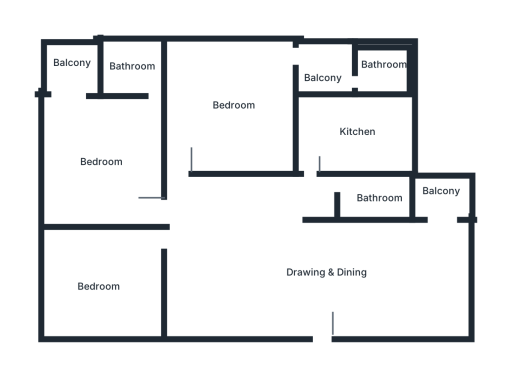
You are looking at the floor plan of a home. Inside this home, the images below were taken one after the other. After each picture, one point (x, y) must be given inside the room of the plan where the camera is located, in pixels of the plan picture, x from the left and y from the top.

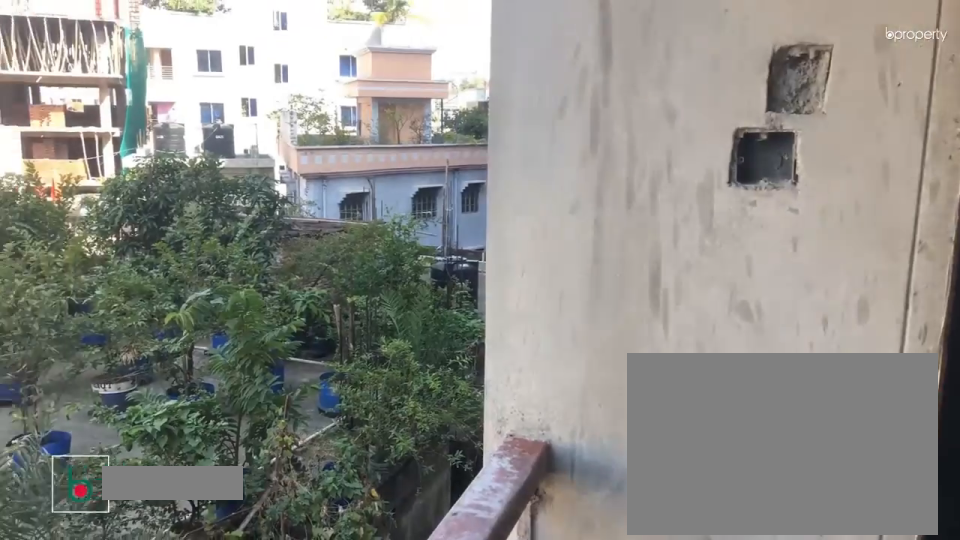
(323, 65)
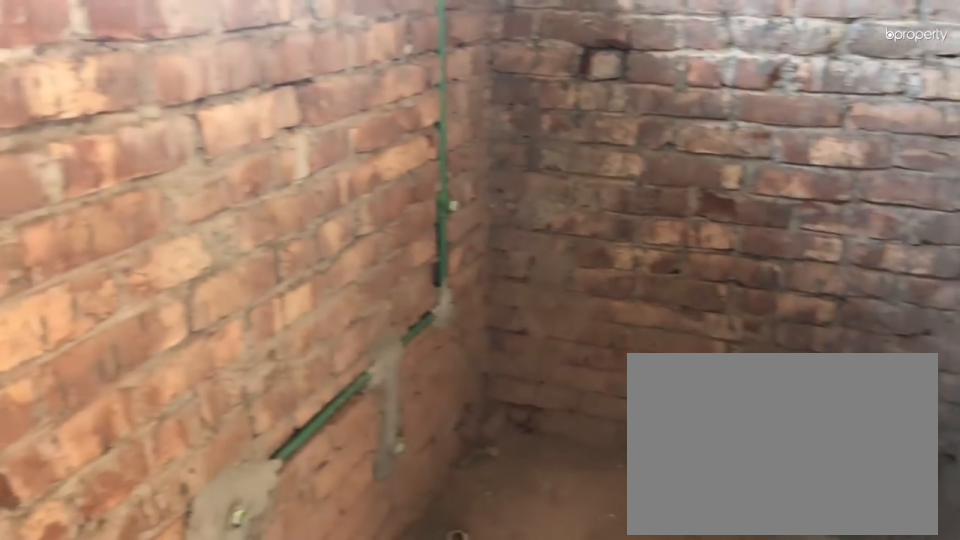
(382, 68)
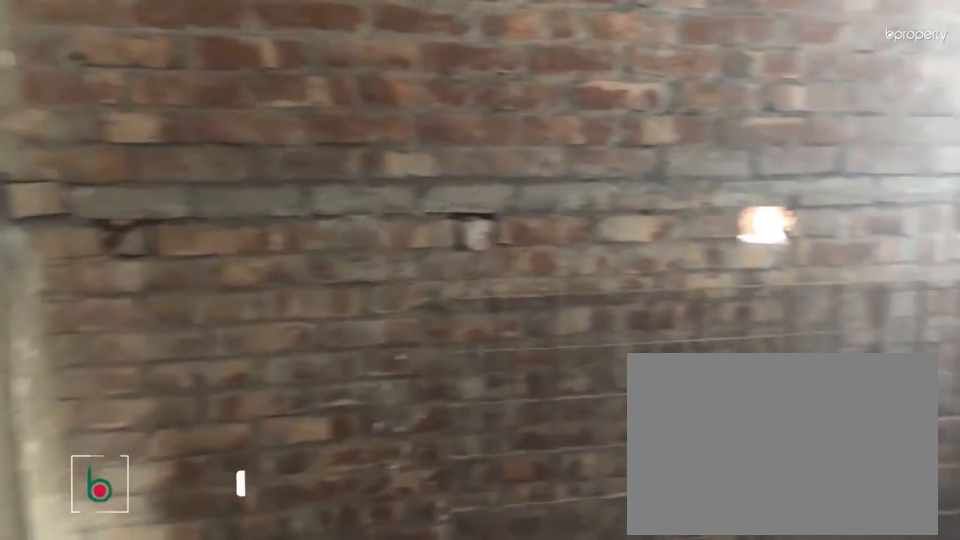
(344, 134)
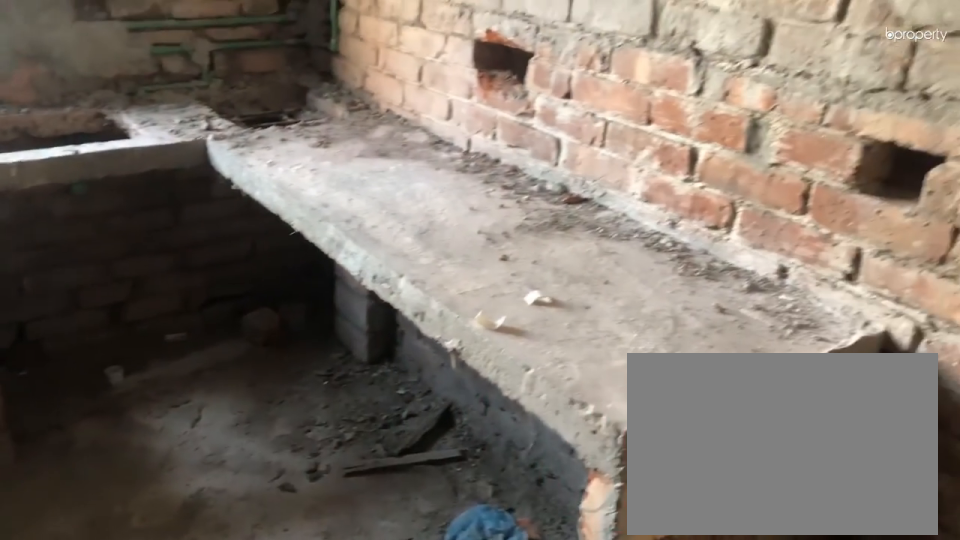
(344, 134)
